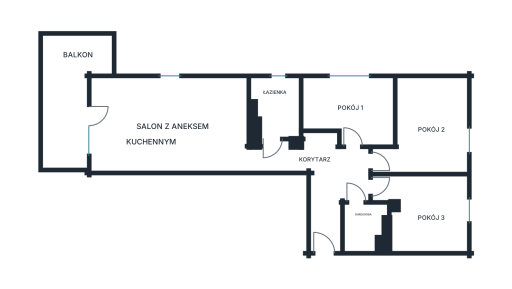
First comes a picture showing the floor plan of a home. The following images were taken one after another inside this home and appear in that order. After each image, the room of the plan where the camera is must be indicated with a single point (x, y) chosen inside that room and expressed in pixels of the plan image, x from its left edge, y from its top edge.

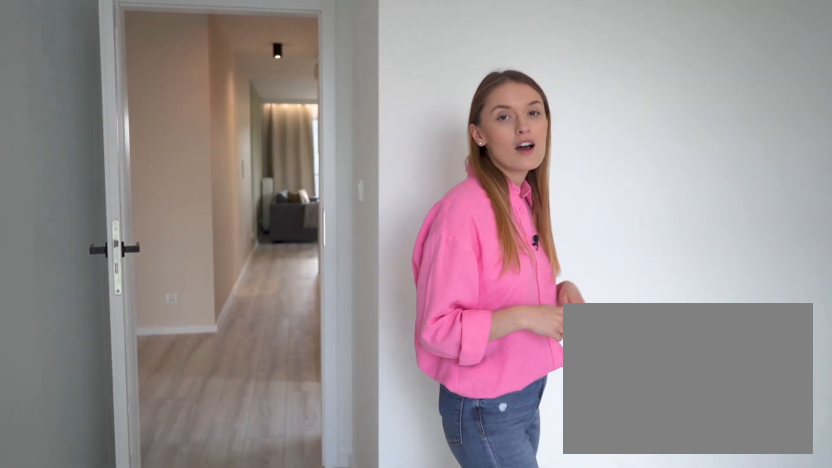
(429, 127)
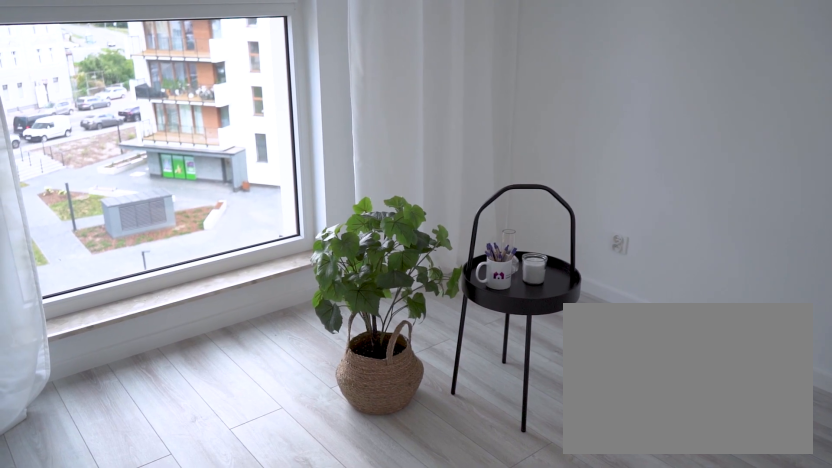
(427, 212)
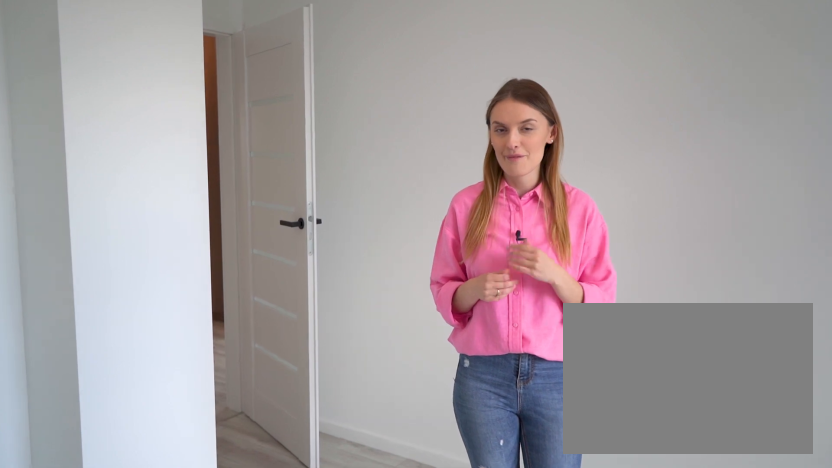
(427, 212)
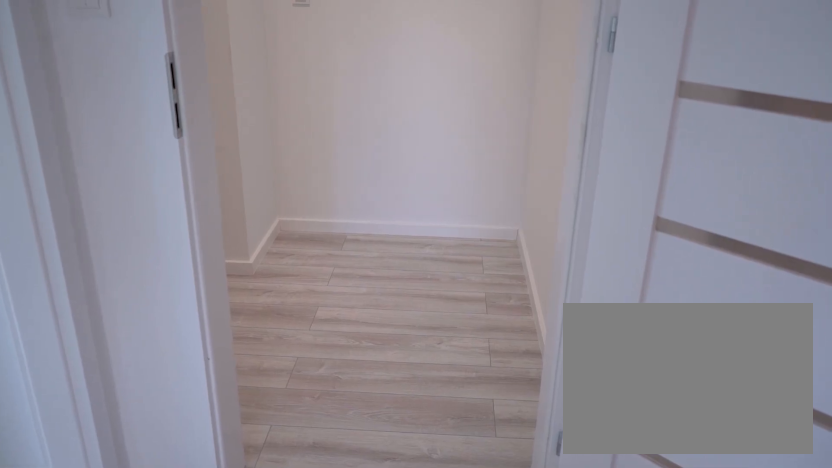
(363, 225)
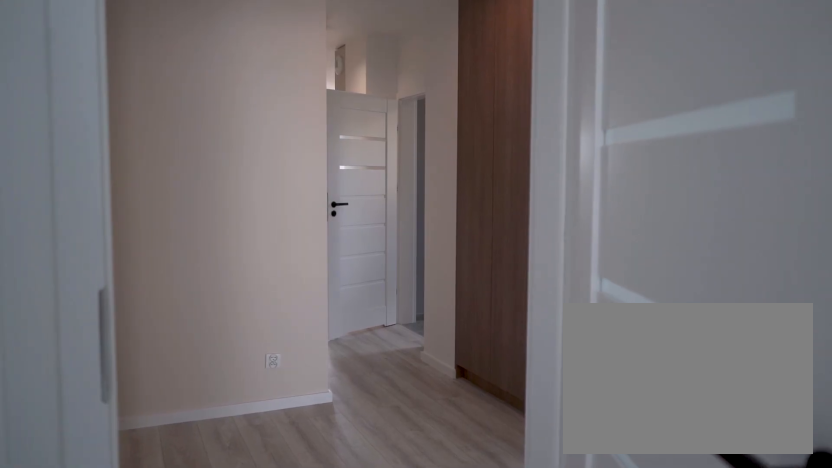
(320, 176)
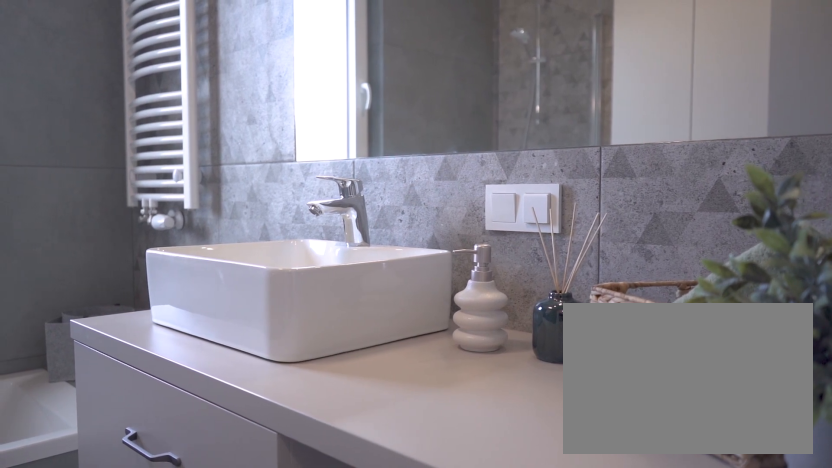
(276, 107)
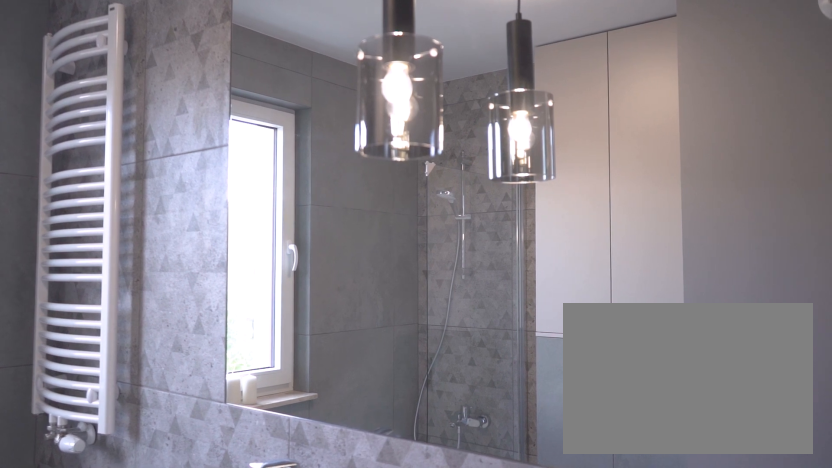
(276, 107)
